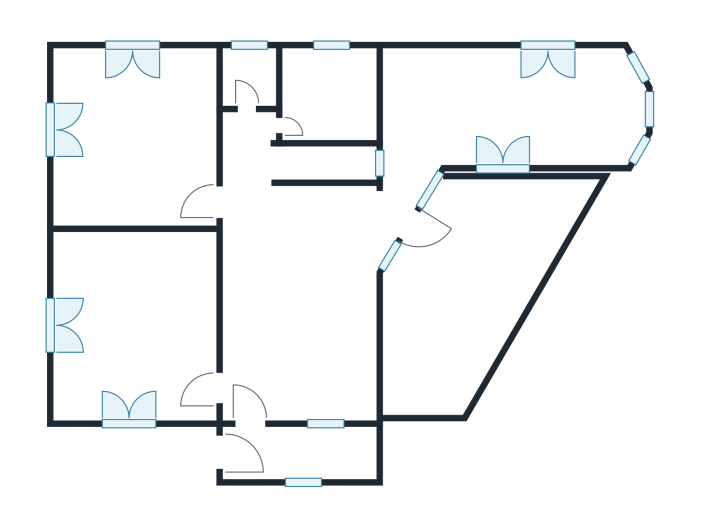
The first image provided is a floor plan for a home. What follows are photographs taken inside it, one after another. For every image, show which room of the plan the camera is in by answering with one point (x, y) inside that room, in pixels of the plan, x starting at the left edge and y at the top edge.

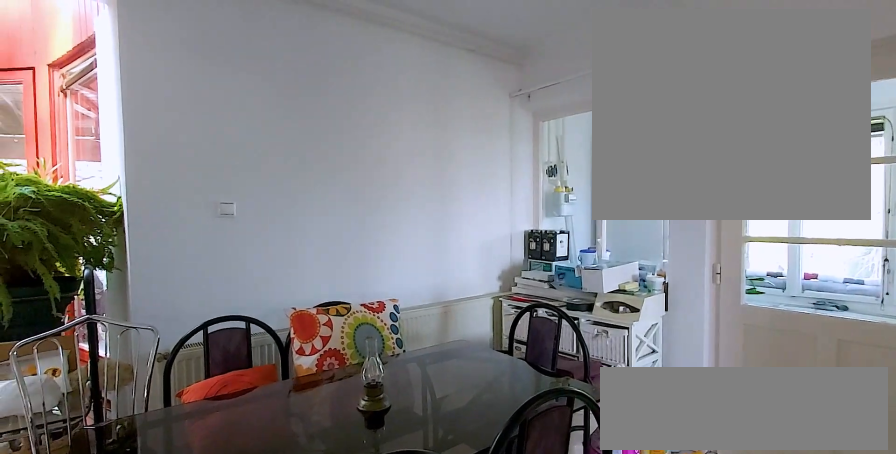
(300, 313)
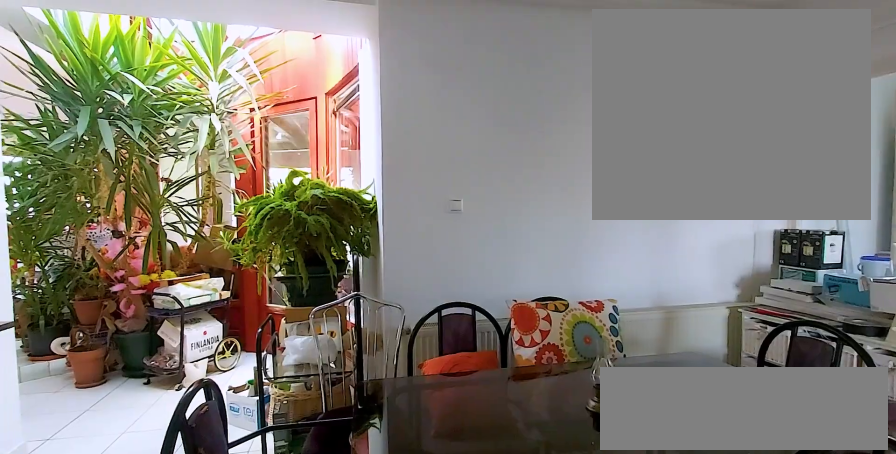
(300, 312)
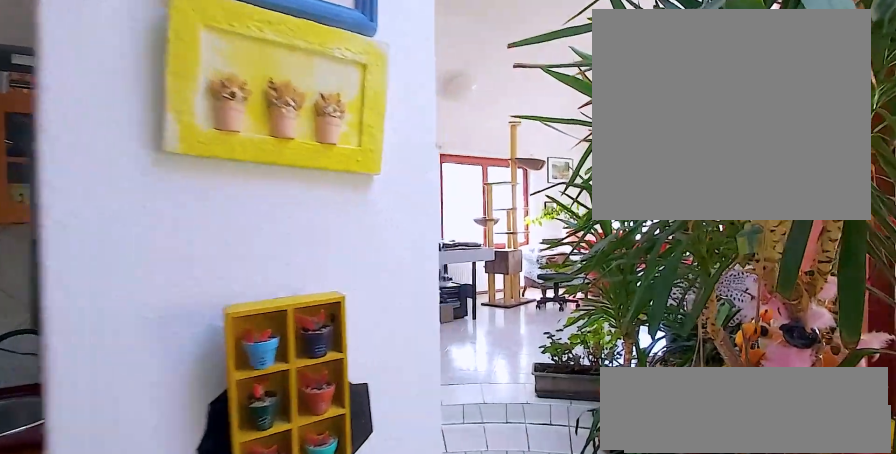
(299, 312)
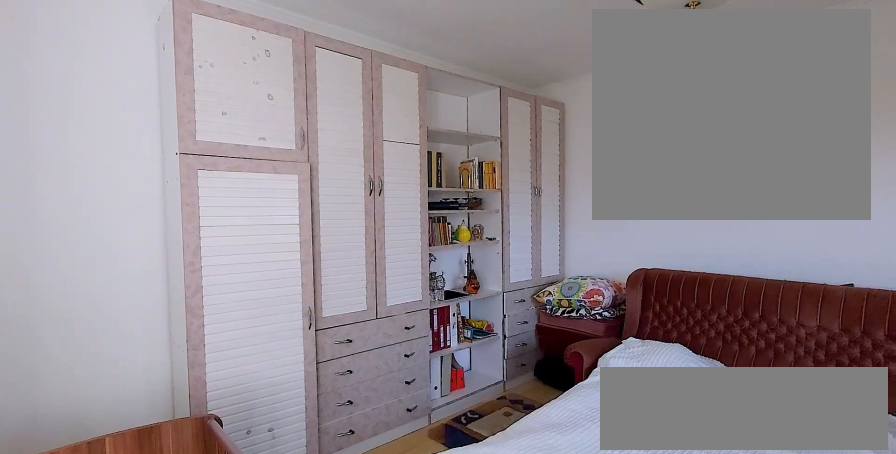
(138, 332)
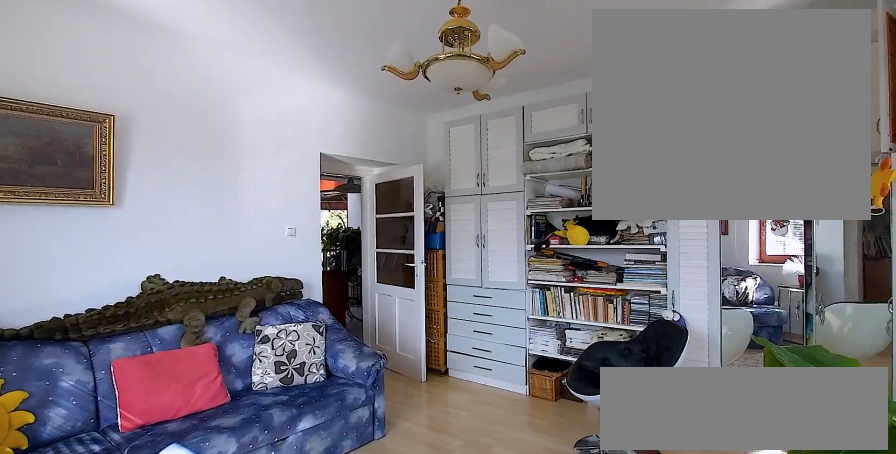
(138, 144)
